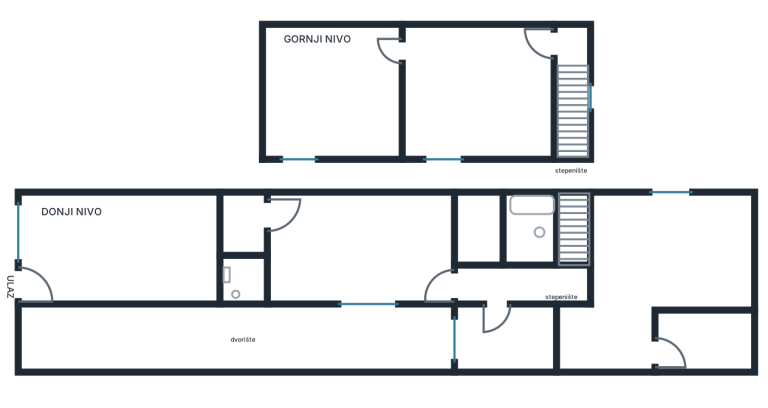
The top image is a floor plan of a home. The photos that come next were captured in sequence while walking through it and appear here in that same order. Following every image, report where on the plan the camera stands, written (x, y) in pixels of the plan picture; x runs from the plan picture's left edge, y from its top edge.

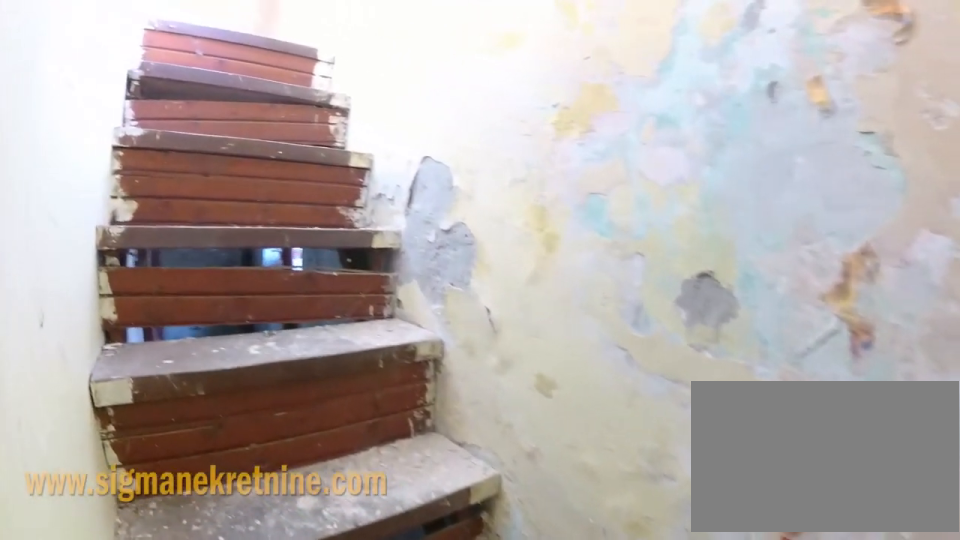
(562, 307)
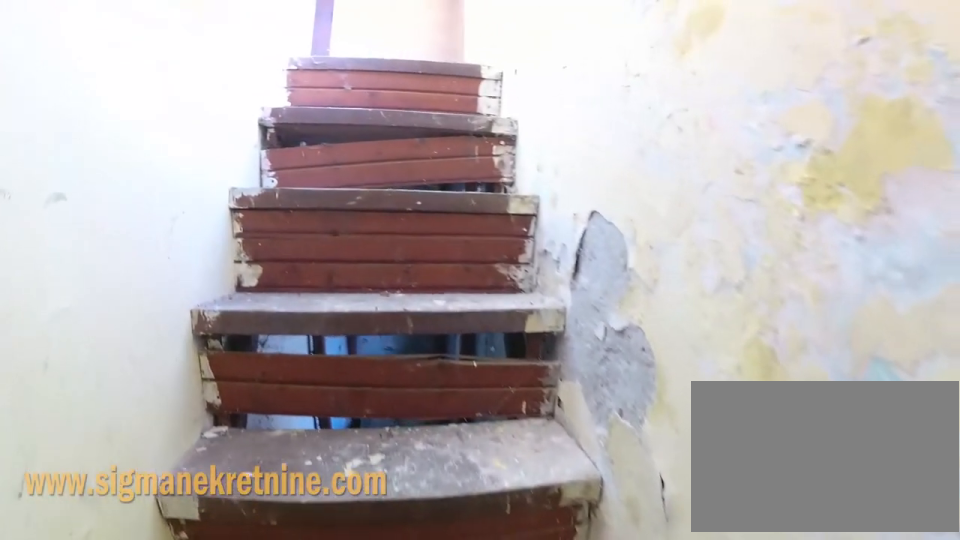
(568, 304)
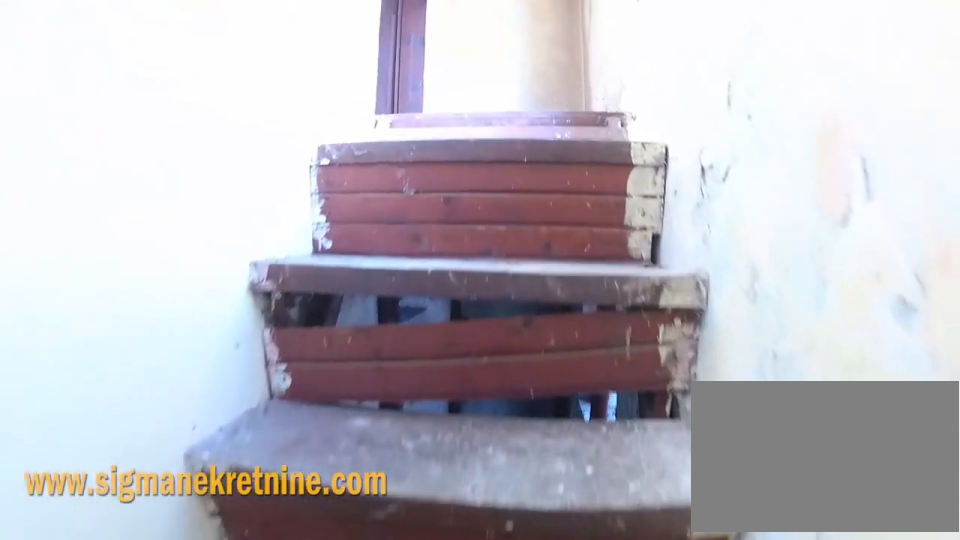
(571, 250)
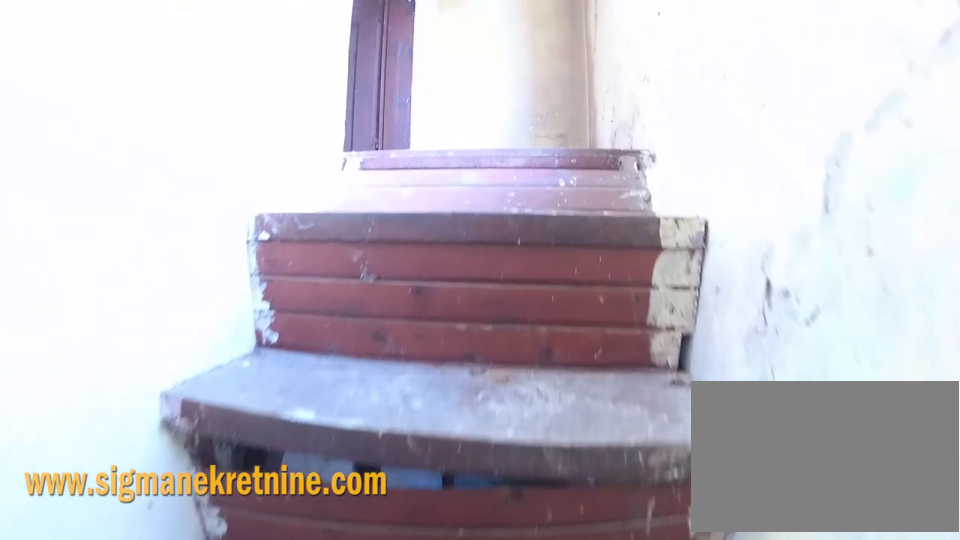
(572, 234)
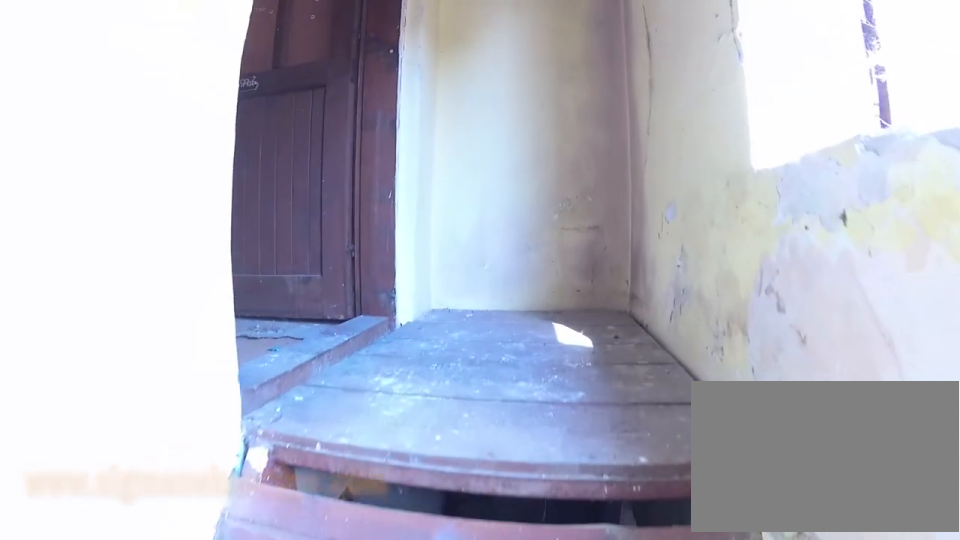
(572, 167)
